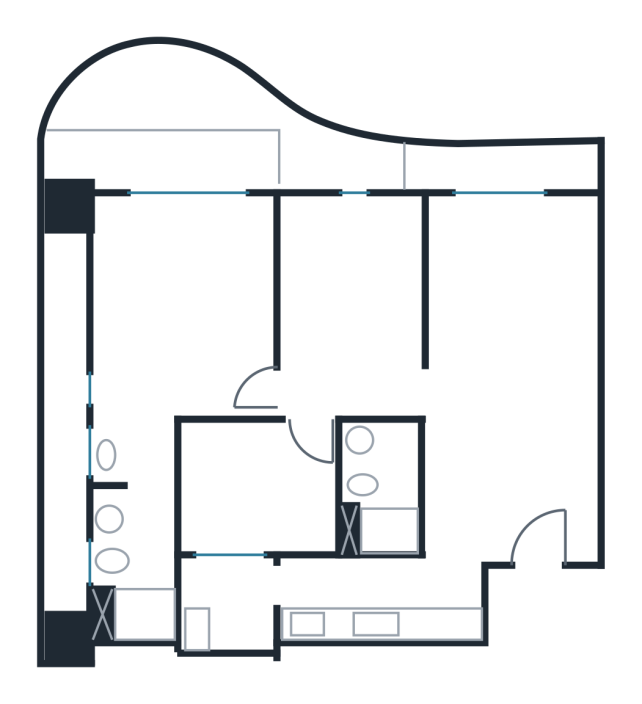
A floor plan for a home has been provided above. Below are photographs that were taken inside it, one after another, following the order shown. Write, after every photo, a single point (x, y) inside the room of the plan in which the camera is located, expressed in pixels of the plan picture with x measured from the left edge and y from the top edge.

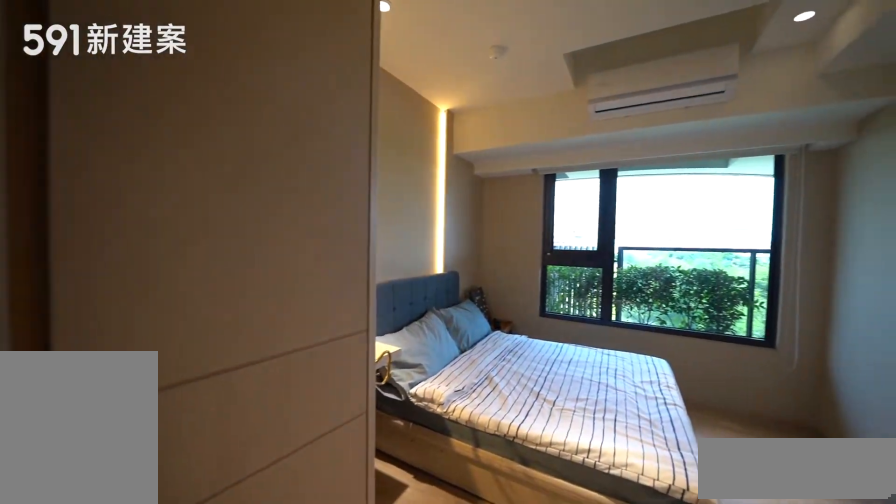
(348, 277)
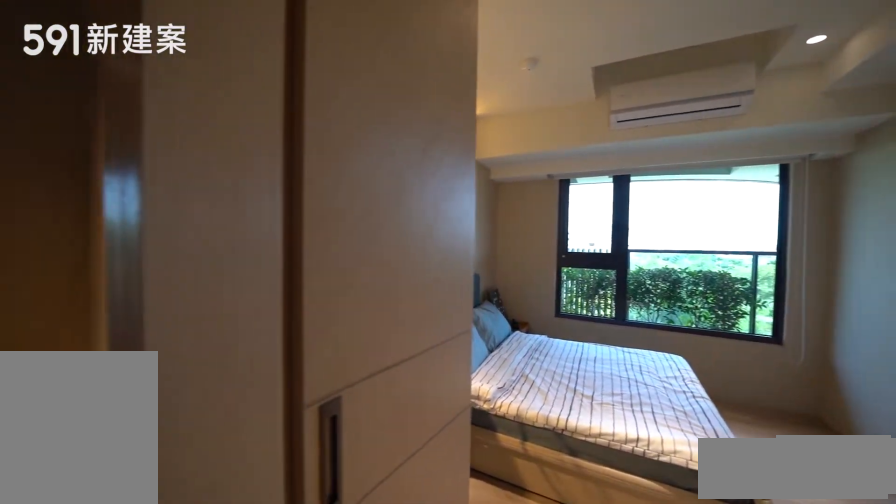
(348, 277)
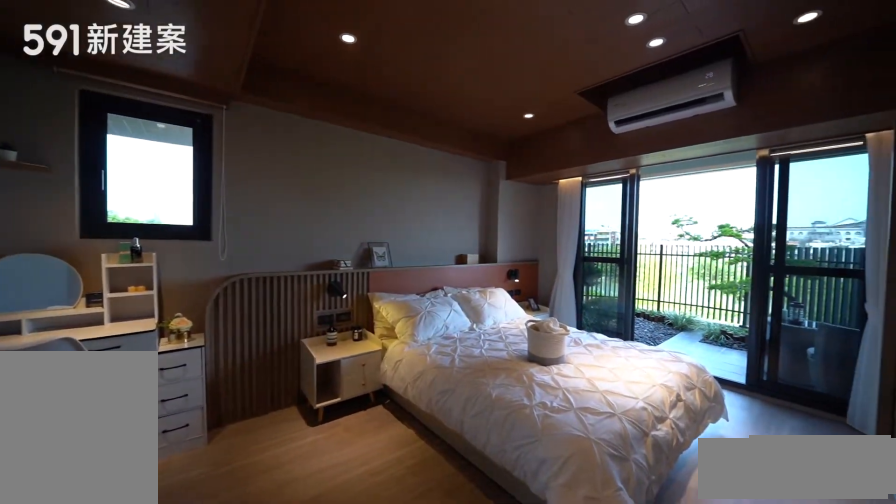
(175, 320)
